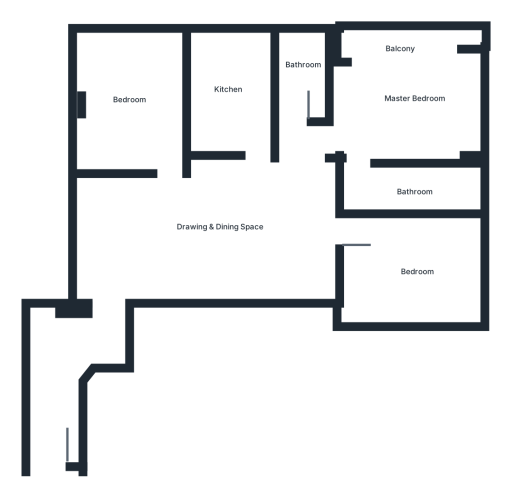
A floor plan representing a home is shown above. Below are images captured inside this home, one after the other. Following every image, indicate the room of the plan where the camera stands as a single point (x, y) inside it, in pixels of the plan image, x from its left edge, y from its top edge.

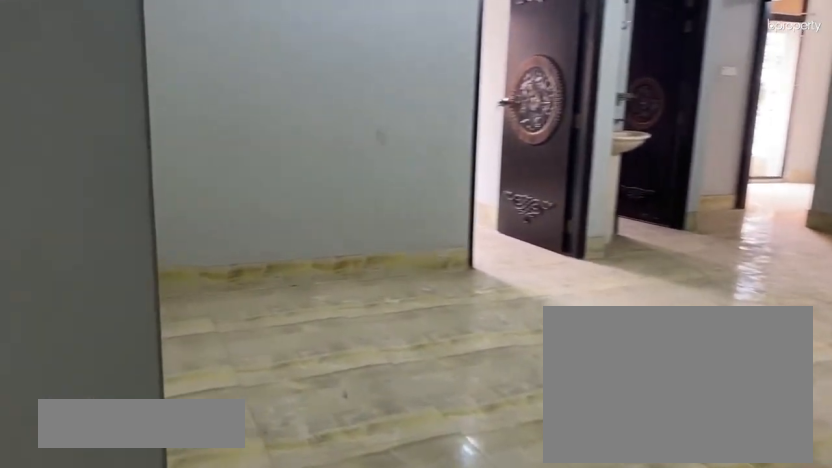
(130, 276)
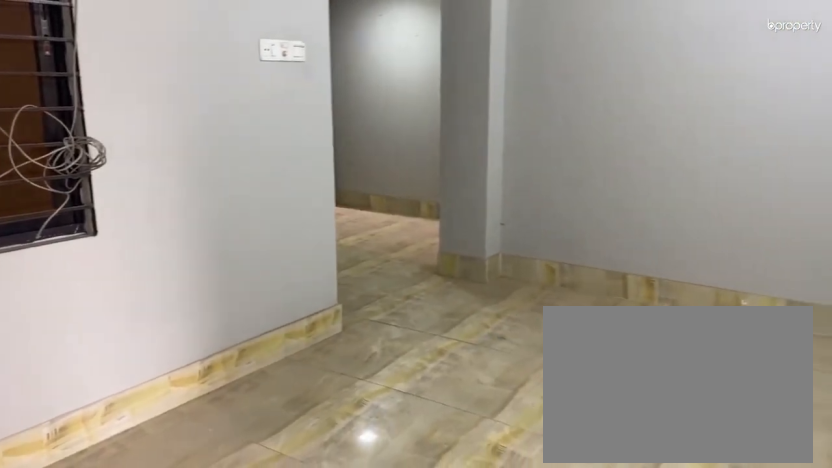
(216, 210)
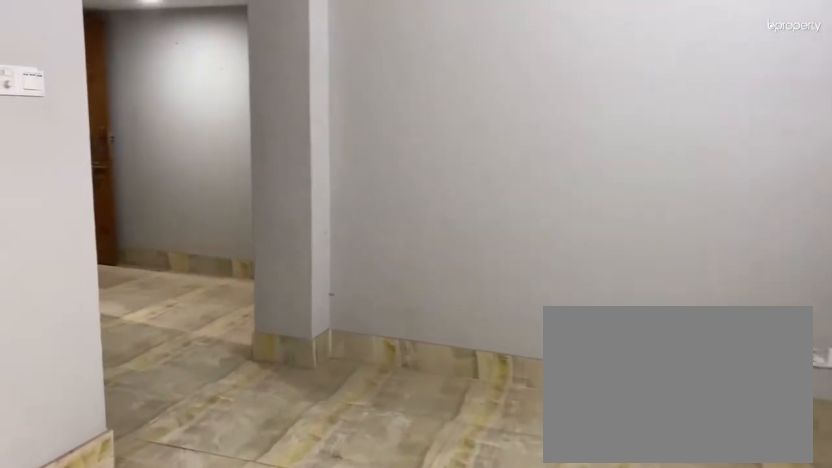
(216, 209)
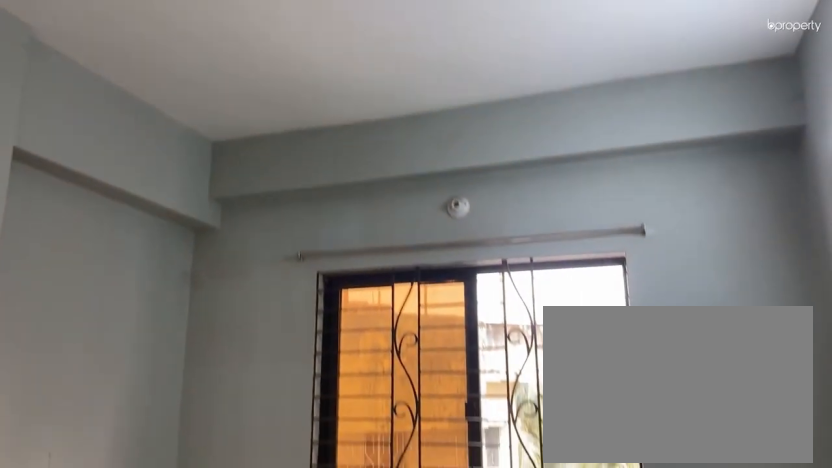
(124, 116)
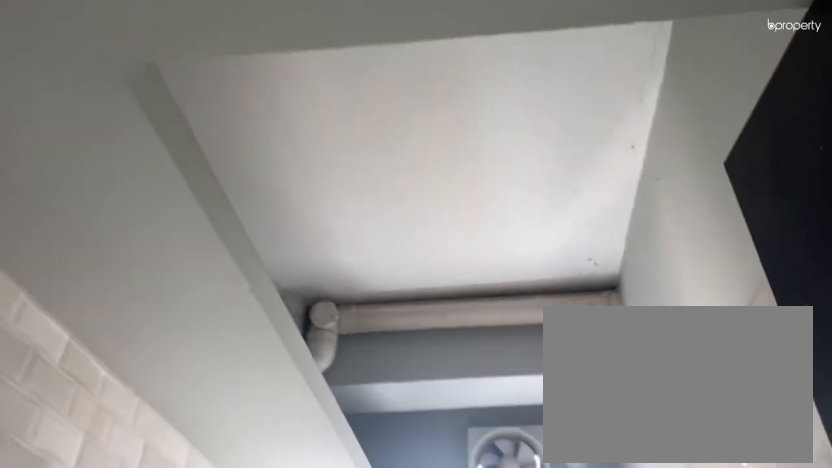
(234, 99)
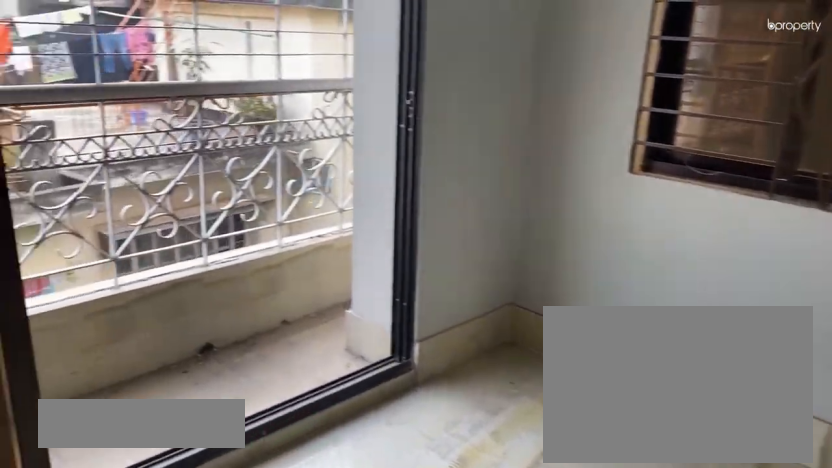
(404, 103)
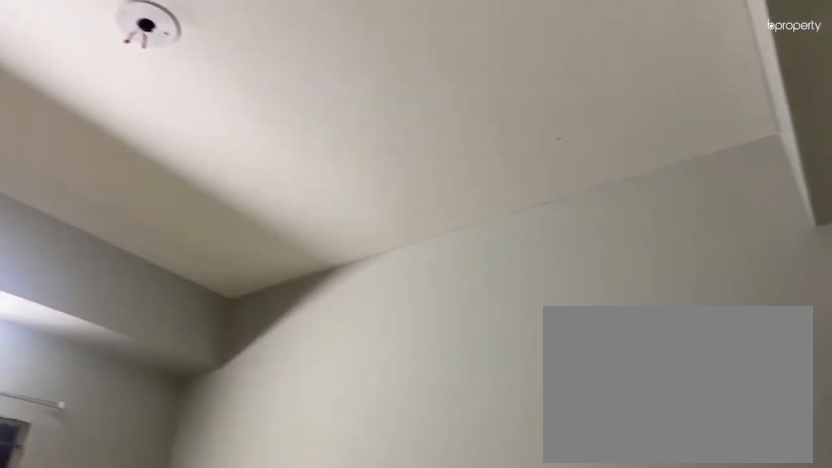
(413, 265)
